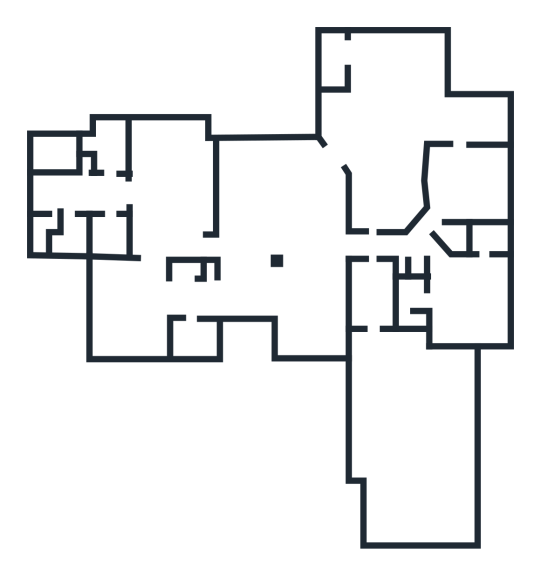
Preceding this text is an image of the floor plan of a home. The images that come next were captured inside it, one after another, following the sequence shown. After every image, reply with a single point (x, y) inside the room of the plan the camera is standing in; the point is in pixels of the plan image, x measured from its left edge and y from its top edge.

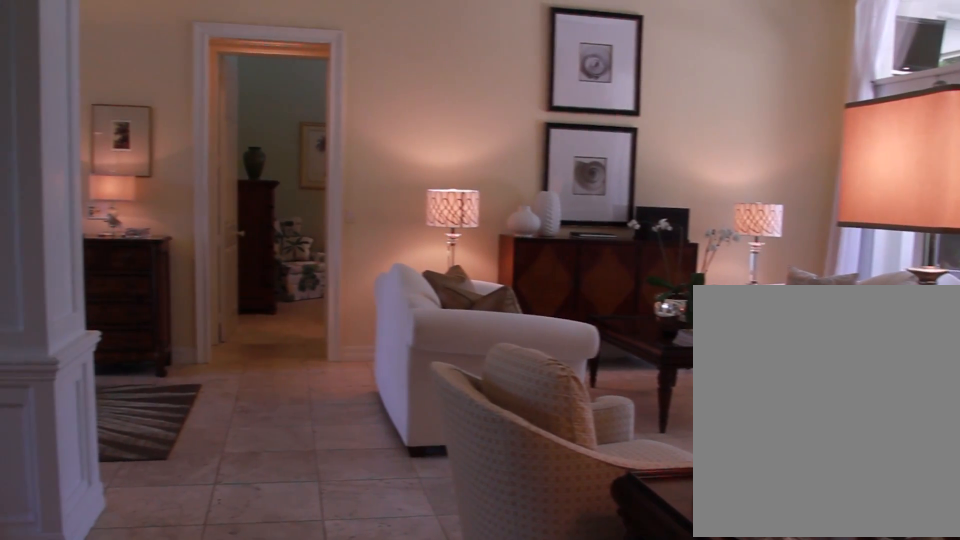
(278, 211)
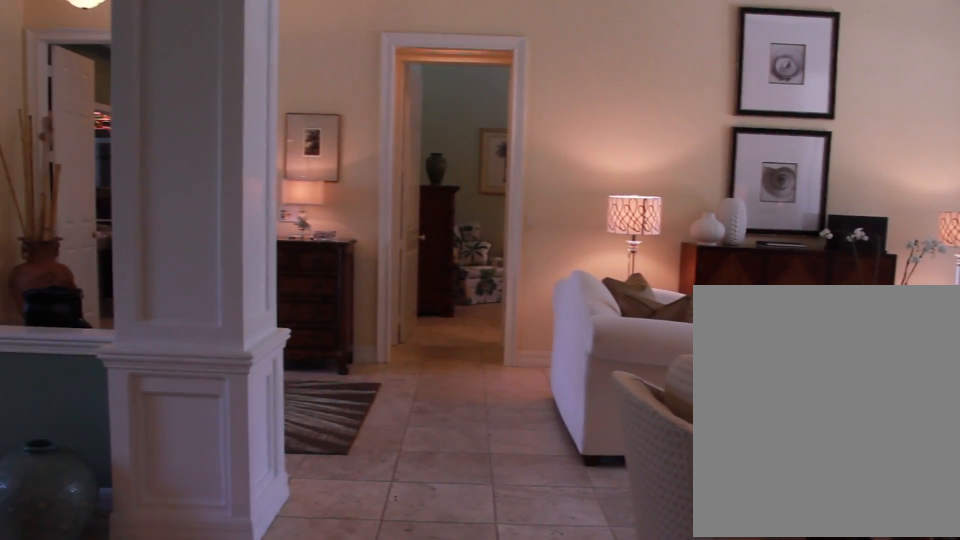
(278, 211)
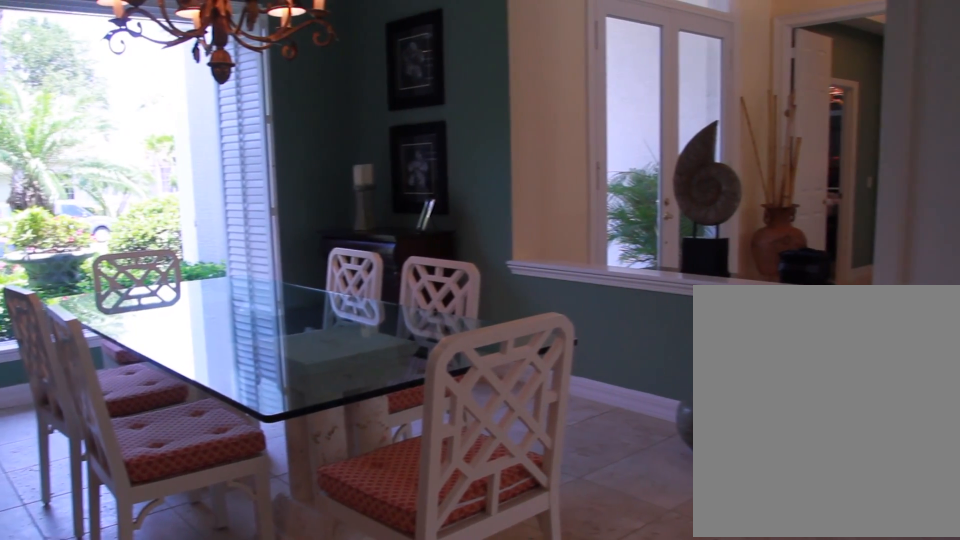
(312, 306)
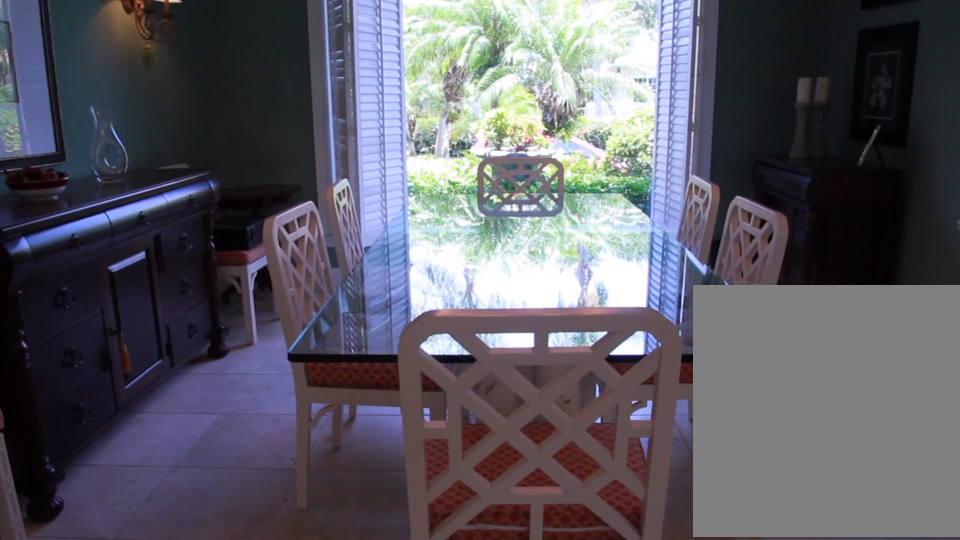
(312, 306)
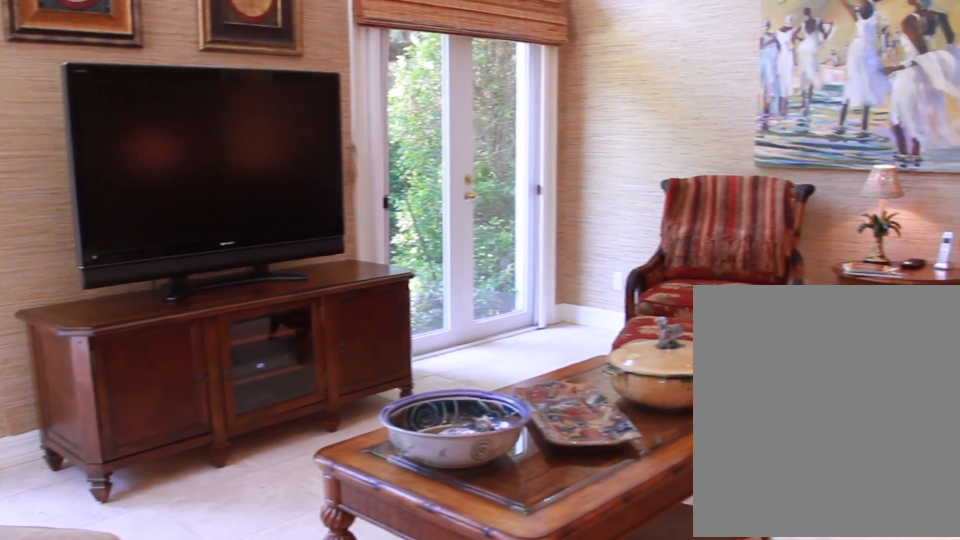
(396, 83)
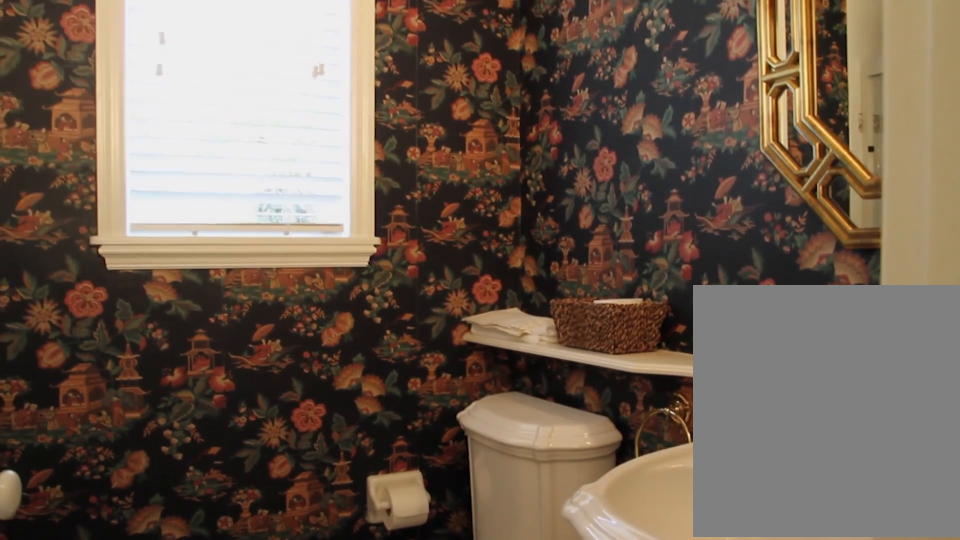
(192, 328)
